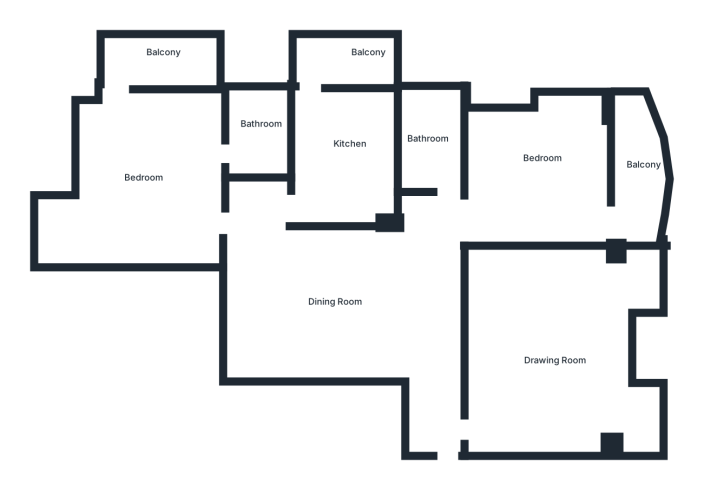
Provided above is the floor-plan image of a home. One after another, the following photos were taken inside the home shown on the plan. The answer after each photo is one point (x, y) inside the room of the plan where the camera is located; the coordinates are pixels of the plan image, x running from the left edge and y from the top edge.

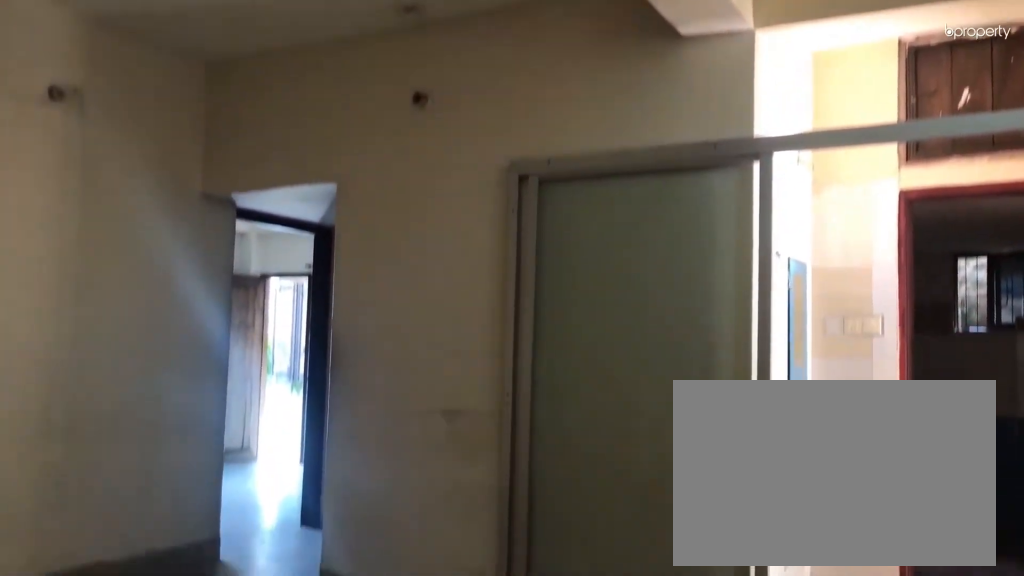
(337, 292)
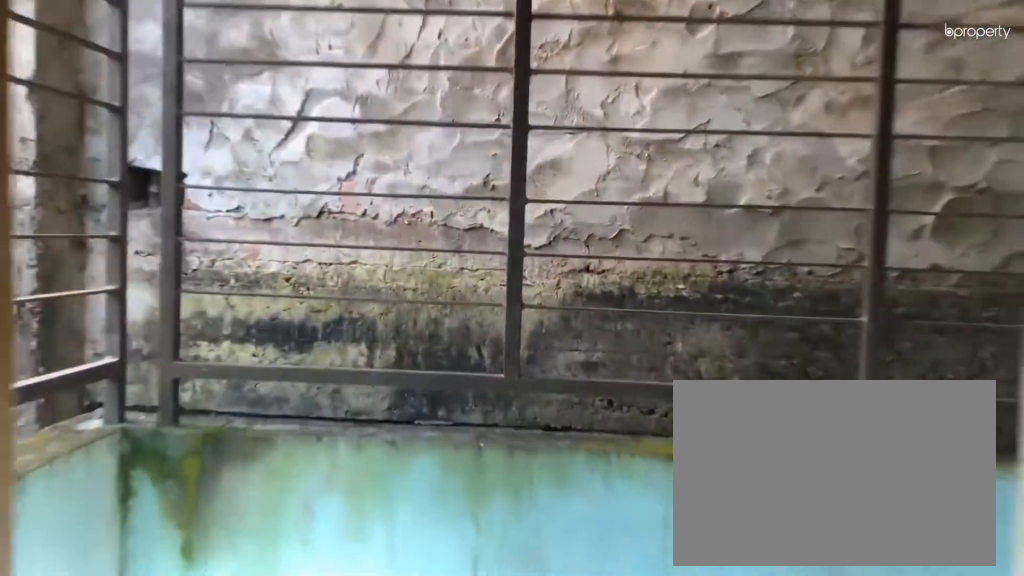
(152, 57)
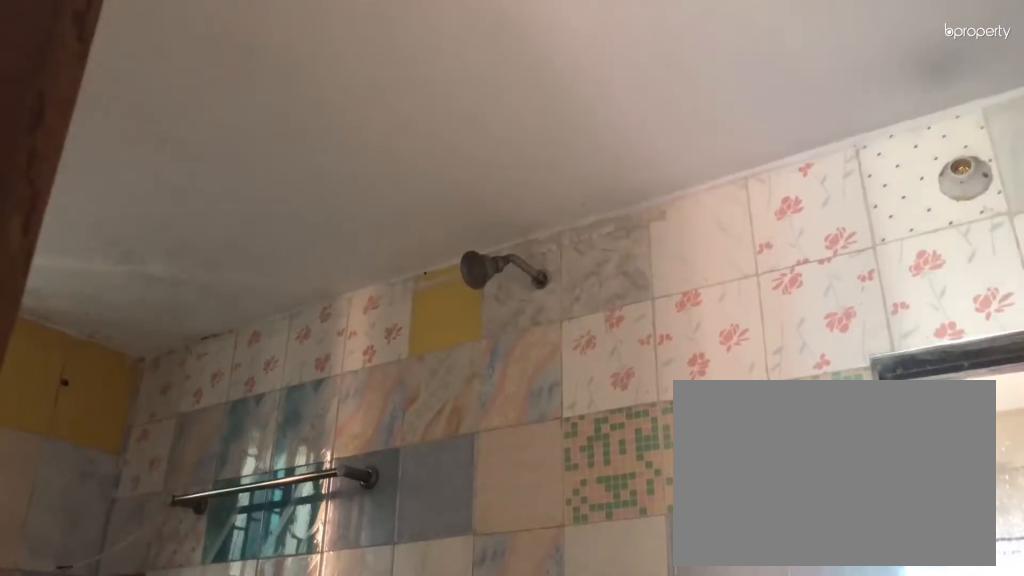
(250, 143)
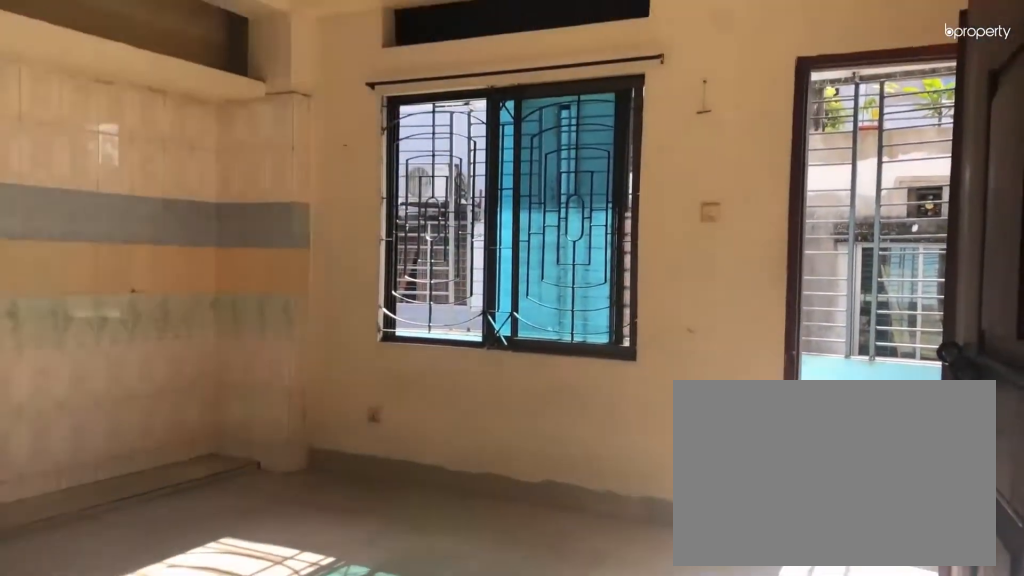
(531, 187)
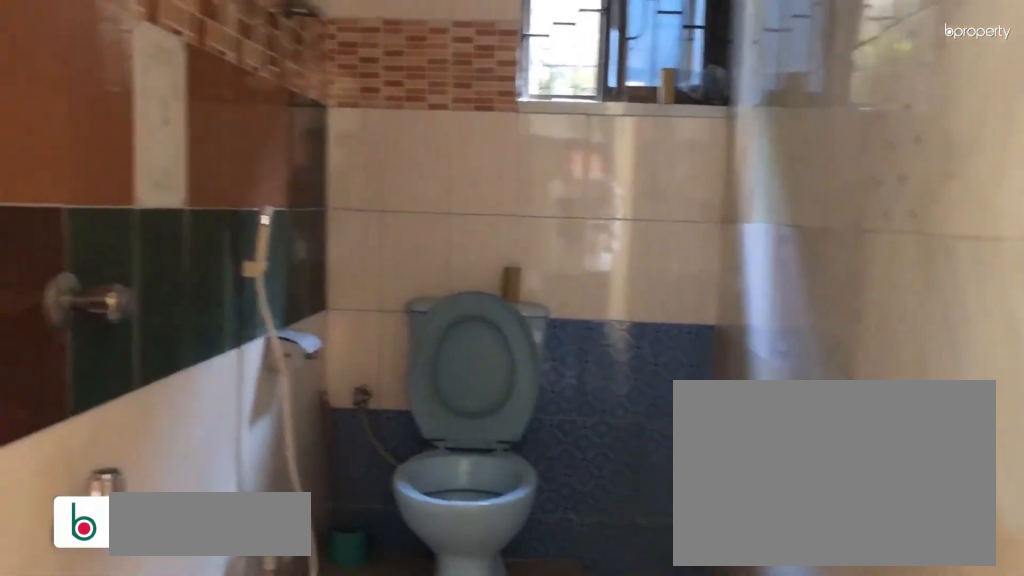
(438, 138)
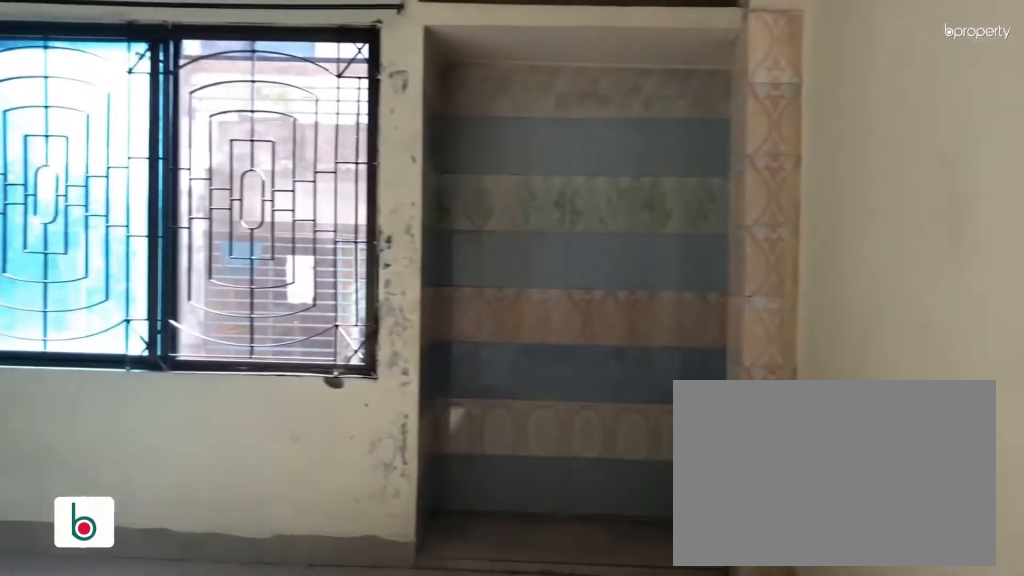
(547, 333)
